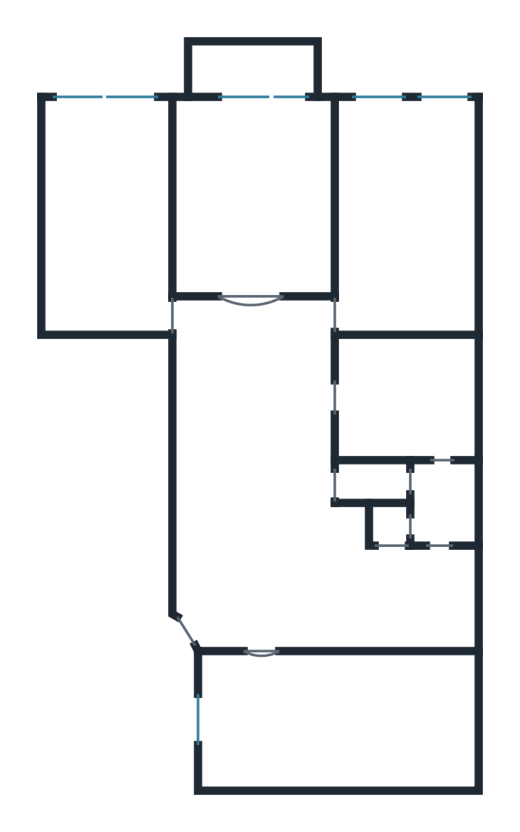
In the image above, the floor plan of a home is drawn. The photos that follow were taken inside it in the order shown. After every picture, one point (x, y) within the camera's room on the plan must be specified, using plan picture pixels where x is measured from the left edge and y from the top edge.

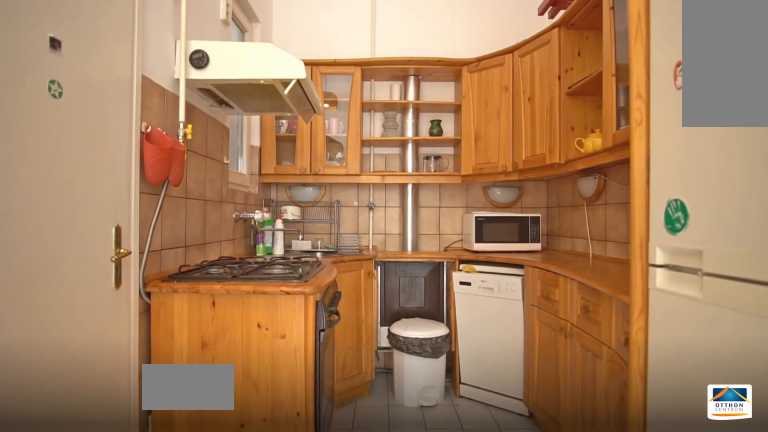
(449, 604)
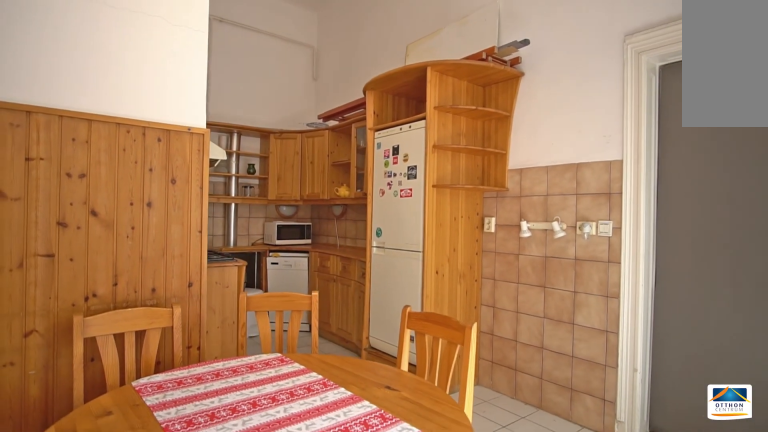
(319, 604)
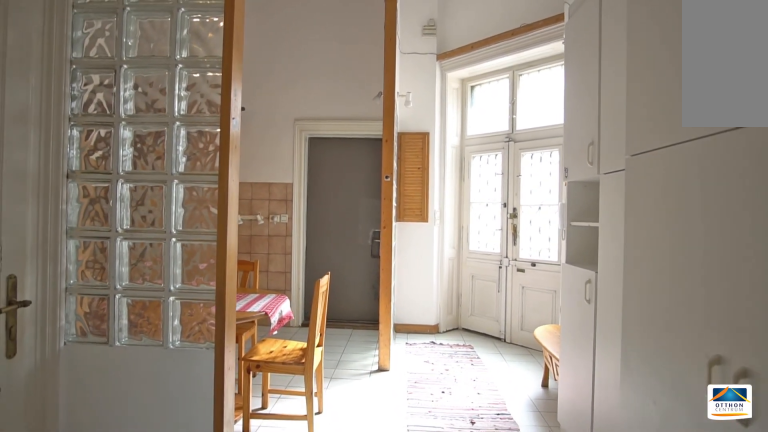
(319, 604)
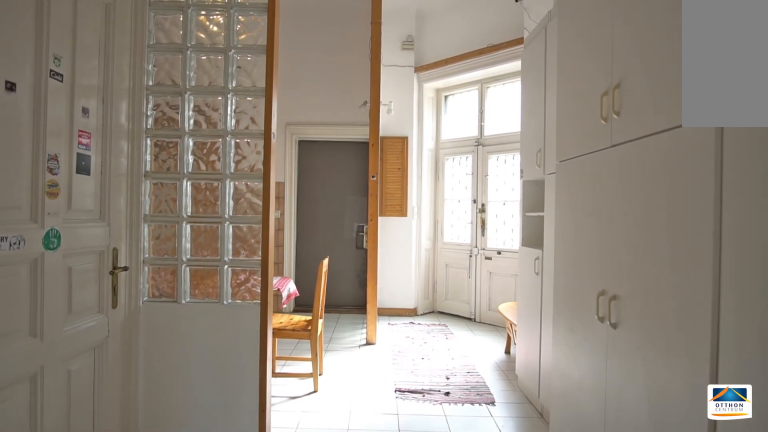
(261, 498)
